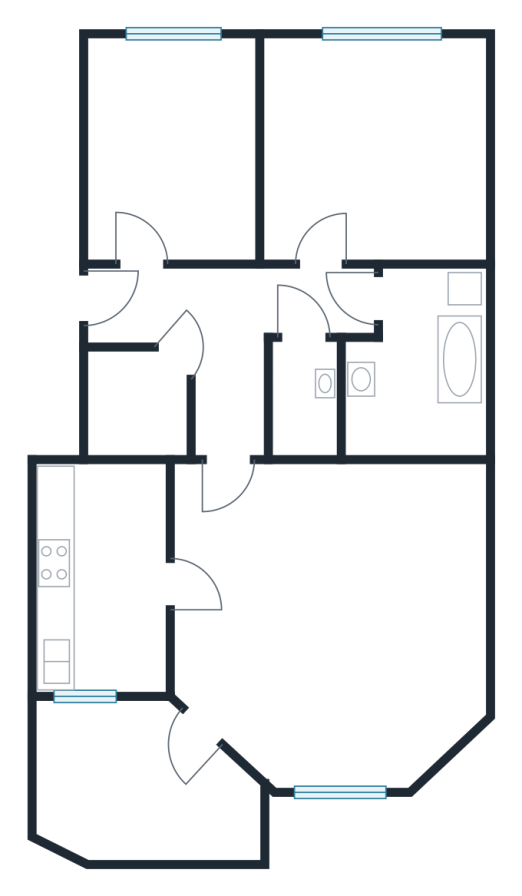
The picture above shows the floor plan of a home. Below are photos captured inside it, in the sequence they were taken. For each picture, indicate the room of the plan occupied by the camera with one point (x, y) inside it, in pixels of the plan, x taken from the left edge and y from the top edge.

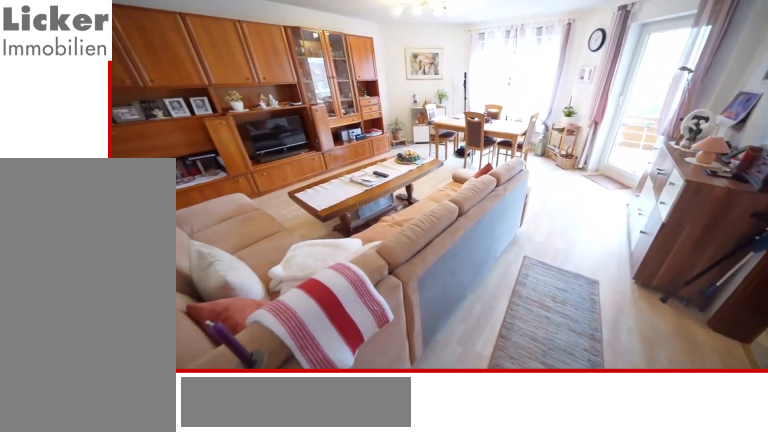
(327, 634)
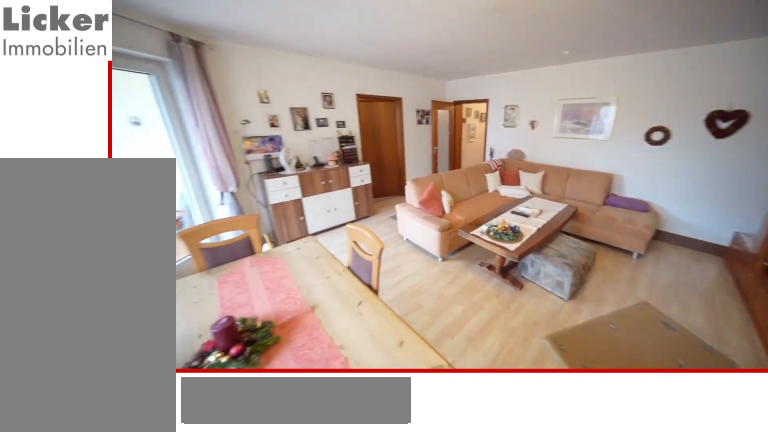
(327, 634)
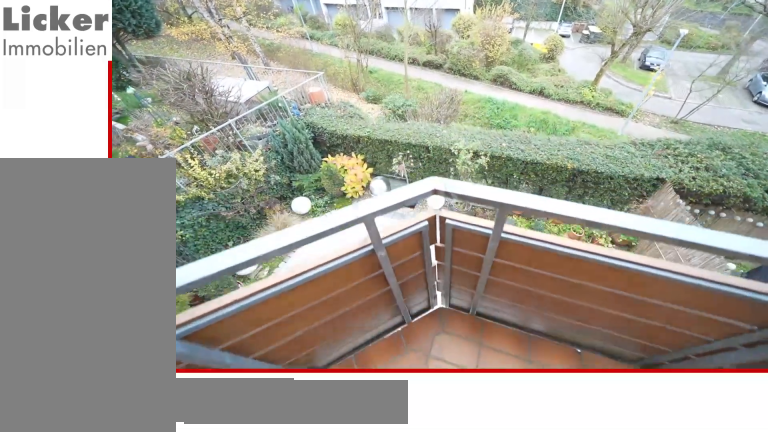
(154, 789)
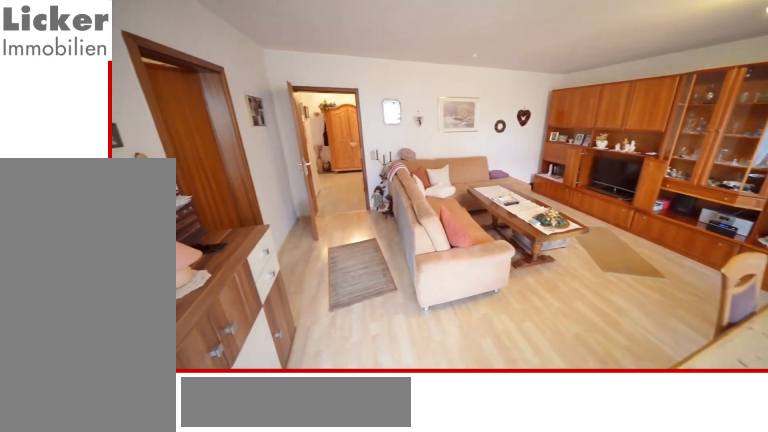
(327, 636)
